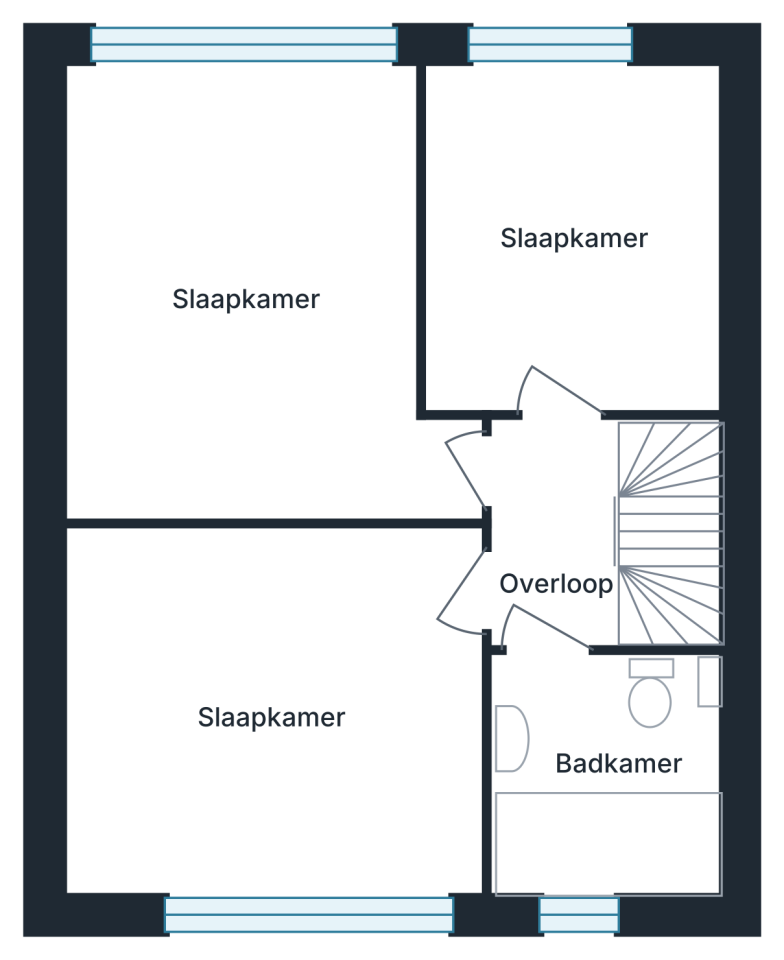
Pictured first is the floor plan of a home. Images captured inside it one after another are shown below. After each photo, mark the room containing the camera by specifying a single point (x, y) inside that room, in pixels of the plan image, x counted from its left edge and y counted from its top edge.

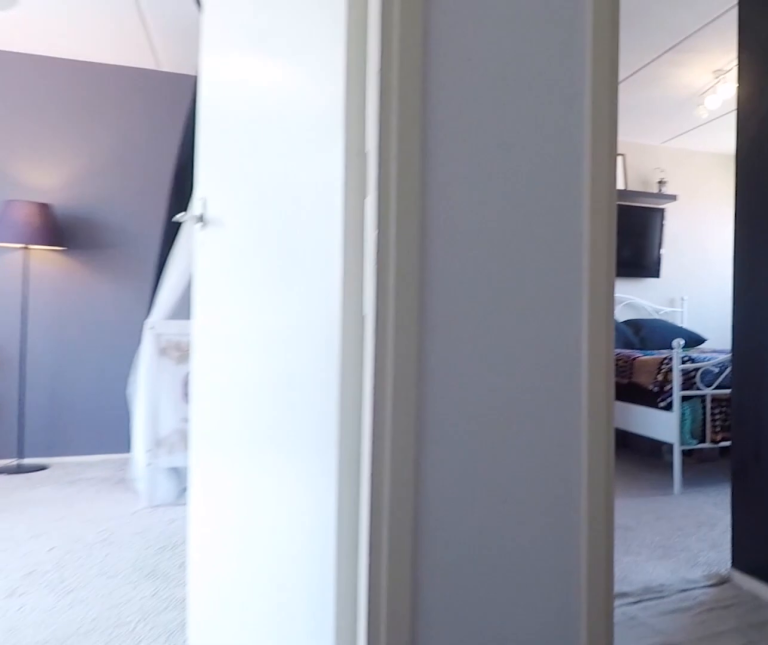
(554, 532)
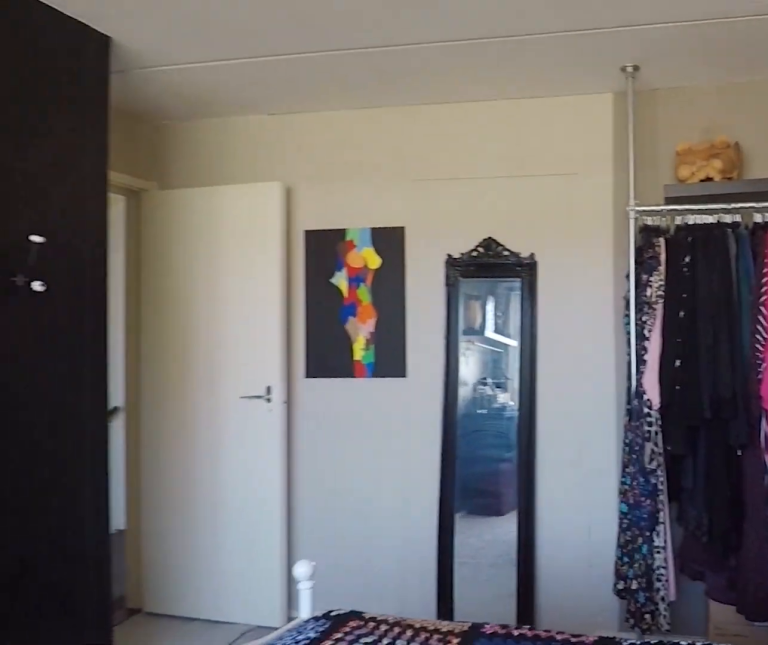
(164, 178)
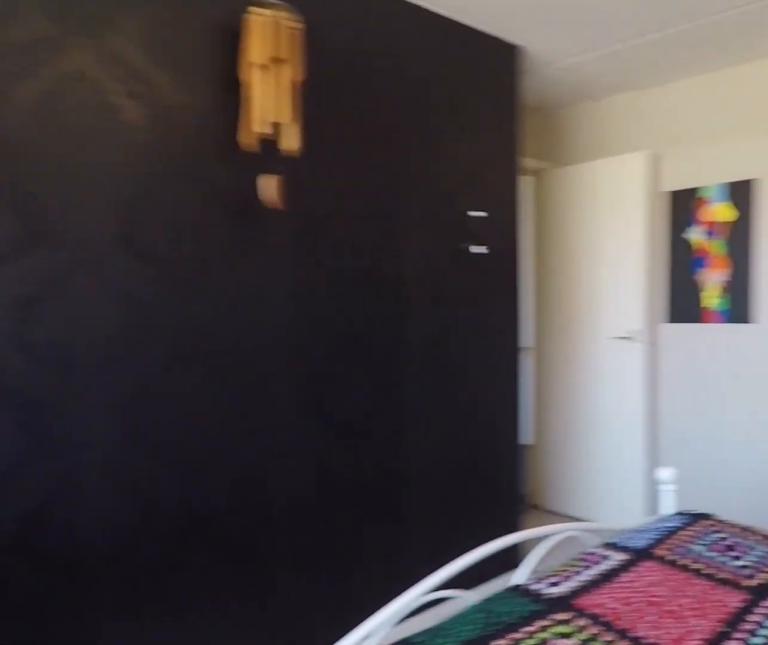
(164, 178)
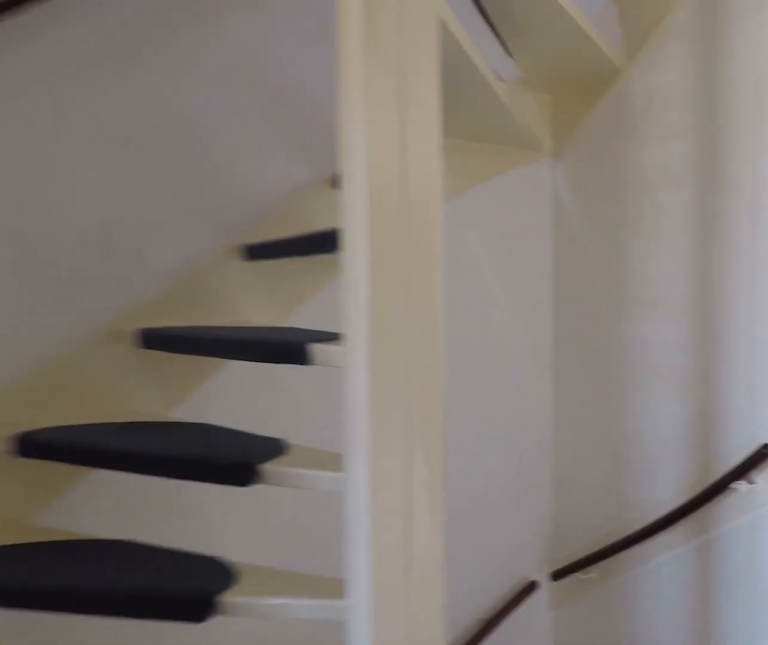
(554, 530)
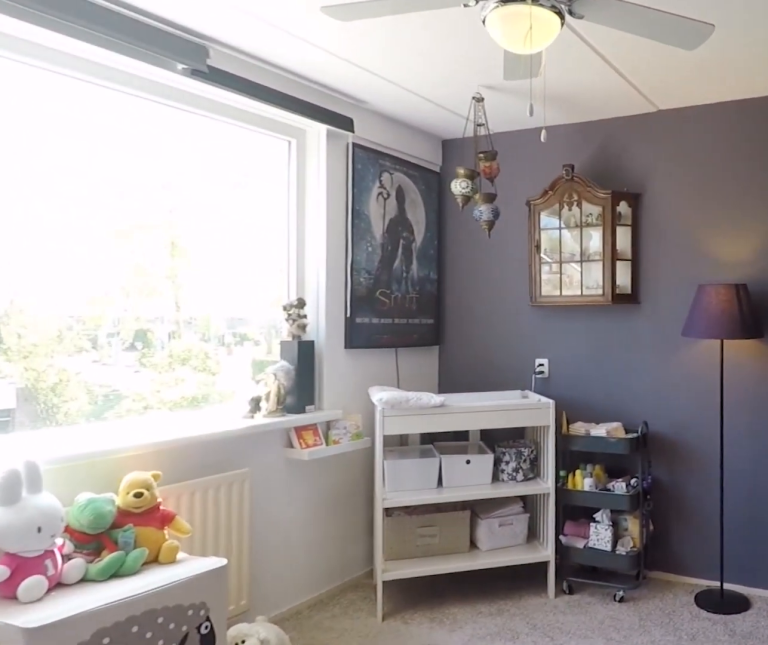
(269, 740)
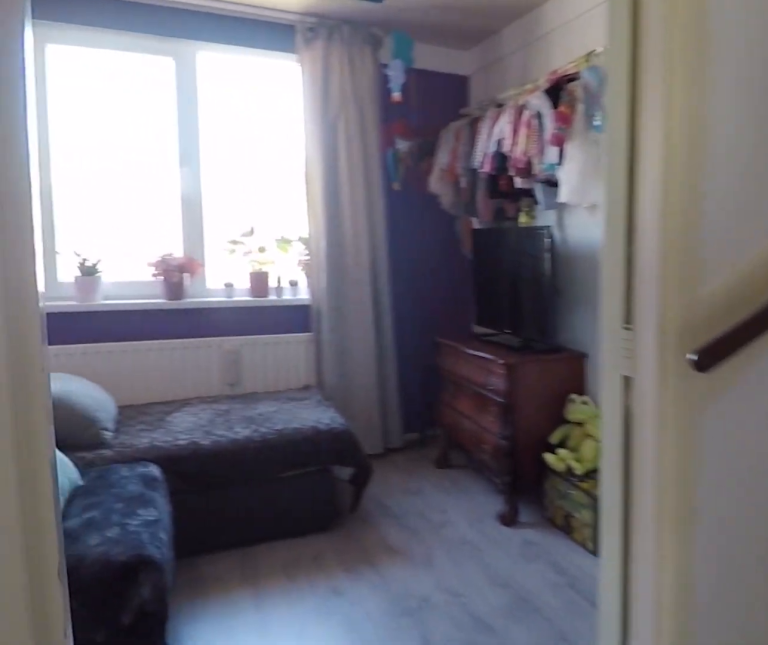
(554, 532)
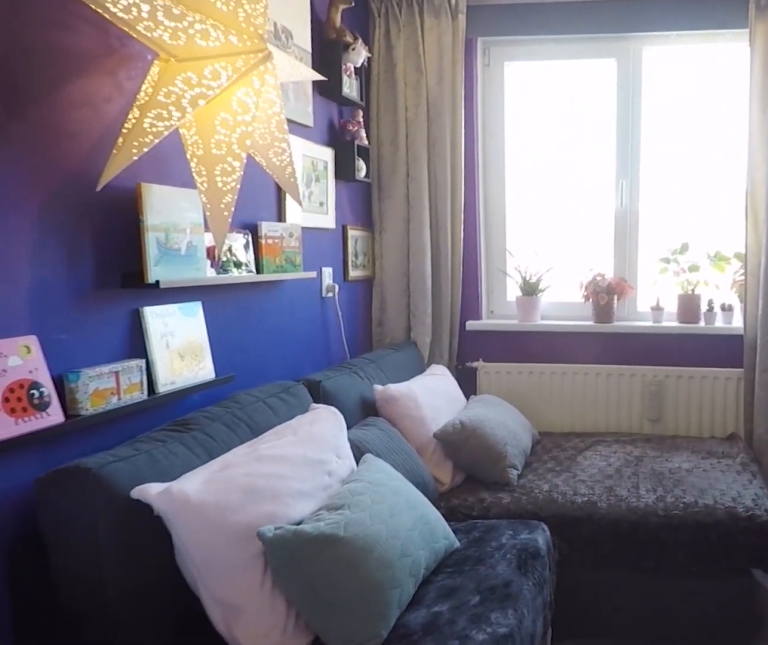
(574, 234)
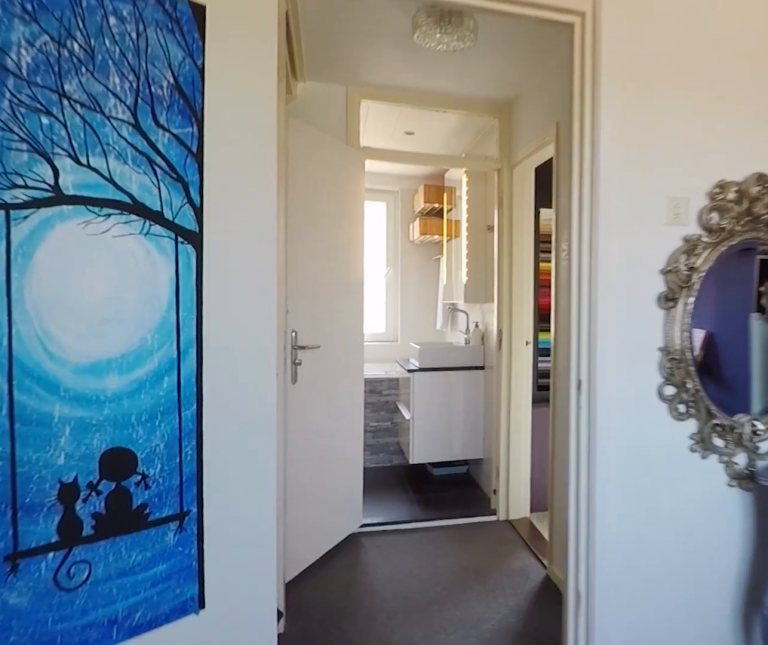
(574, 234)
